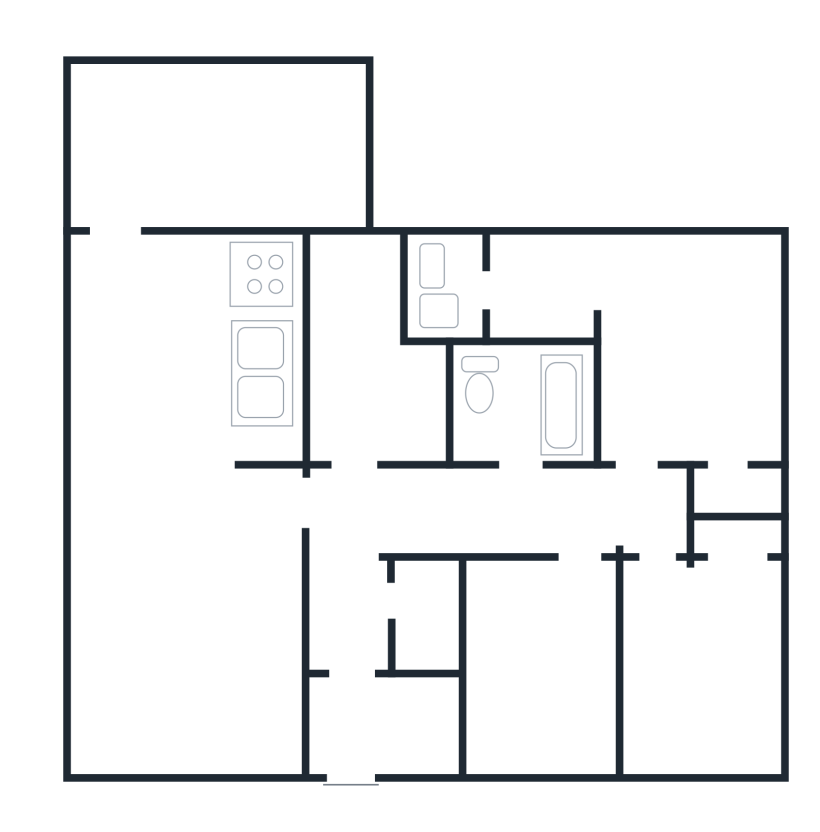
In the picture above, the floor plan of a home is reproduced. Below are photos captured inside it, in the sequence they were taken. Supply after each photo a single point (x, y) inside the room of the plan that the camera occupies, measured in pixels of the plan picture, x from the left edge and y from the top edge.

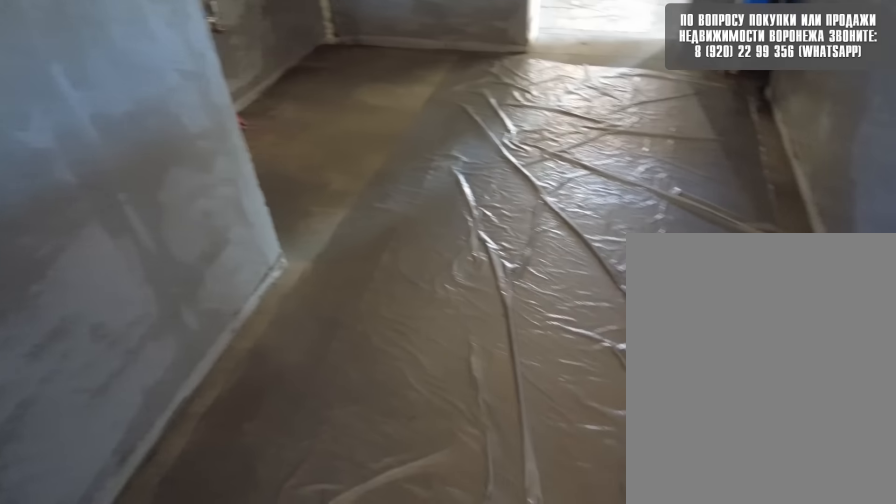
(383, 413)
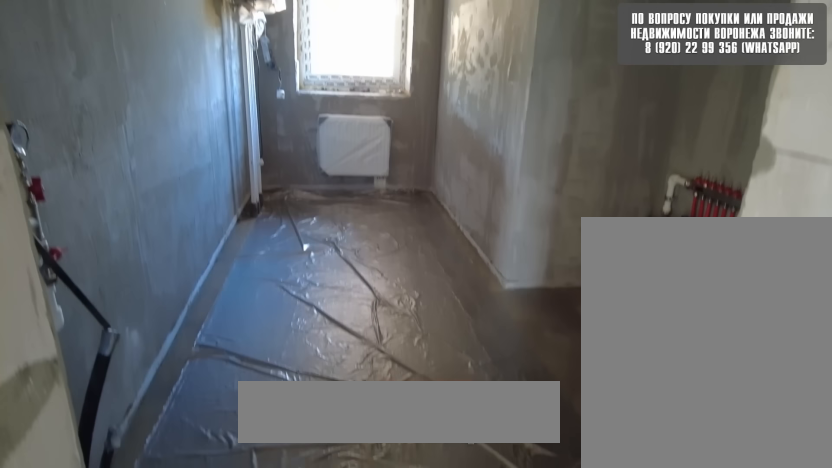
(383, 413)
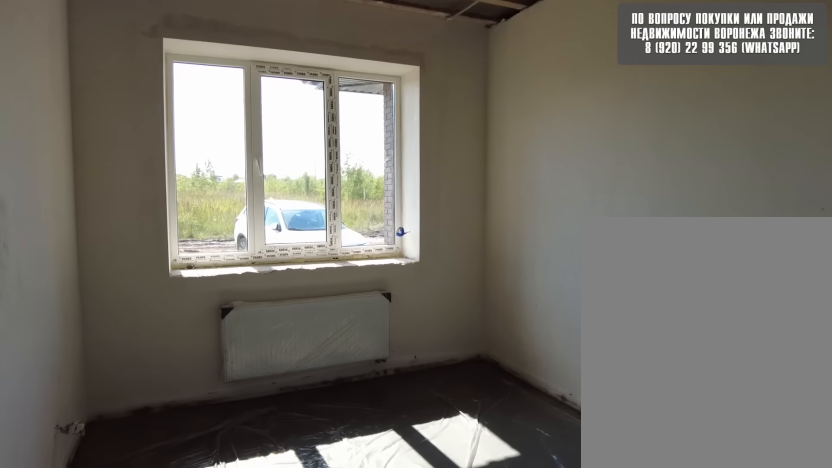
(566, 660)
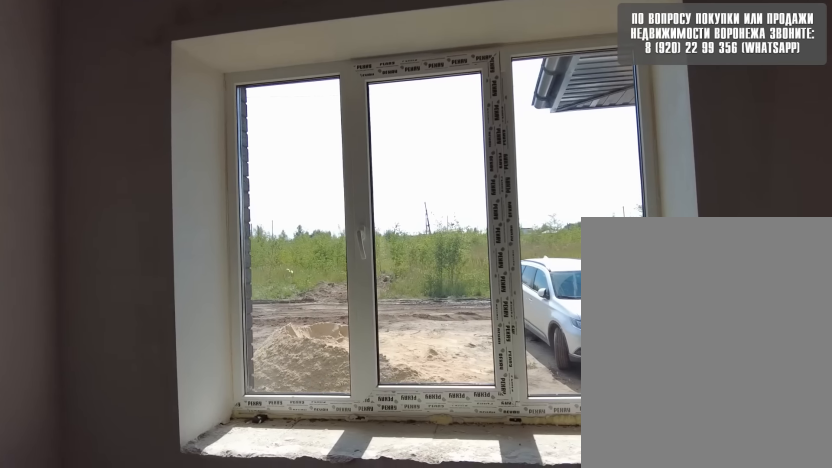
(565, 657)
